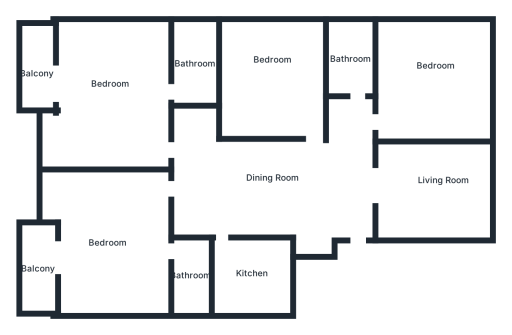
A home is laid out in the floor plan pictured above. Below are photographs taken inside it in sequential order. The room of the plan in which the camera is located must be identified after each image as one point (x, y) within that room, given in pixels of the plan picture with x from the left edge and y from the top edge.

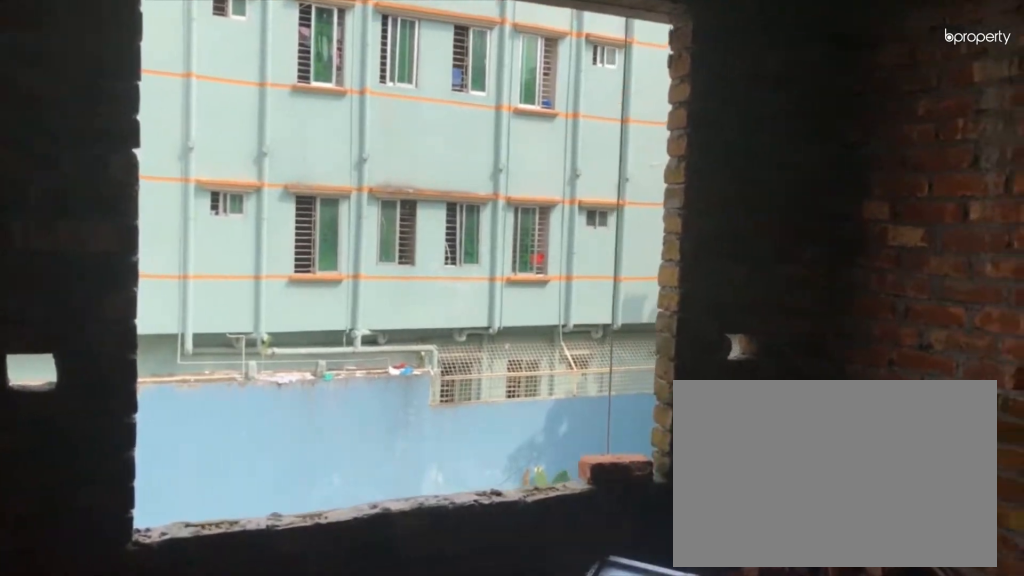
(113, 83)
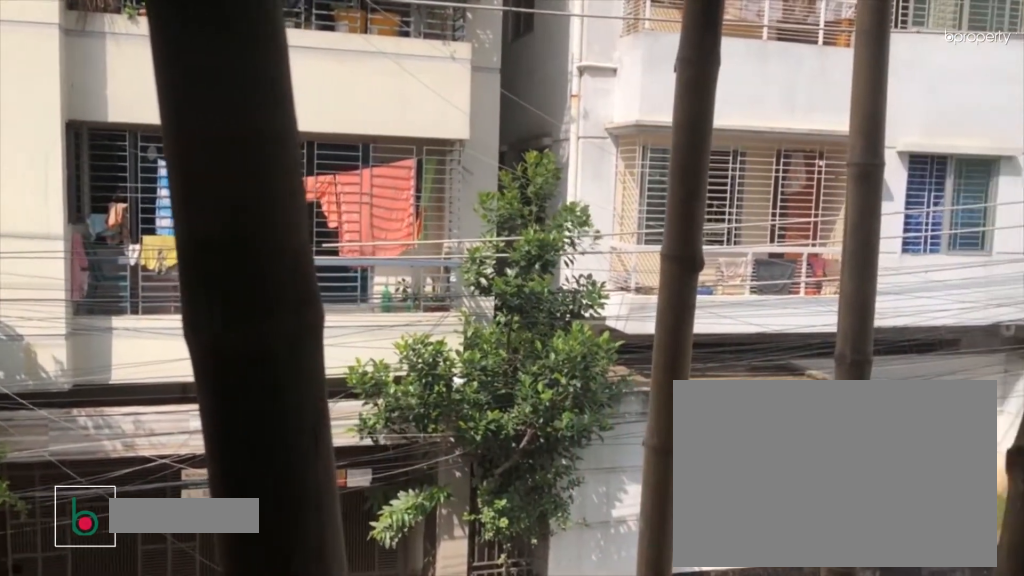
(40, 67)
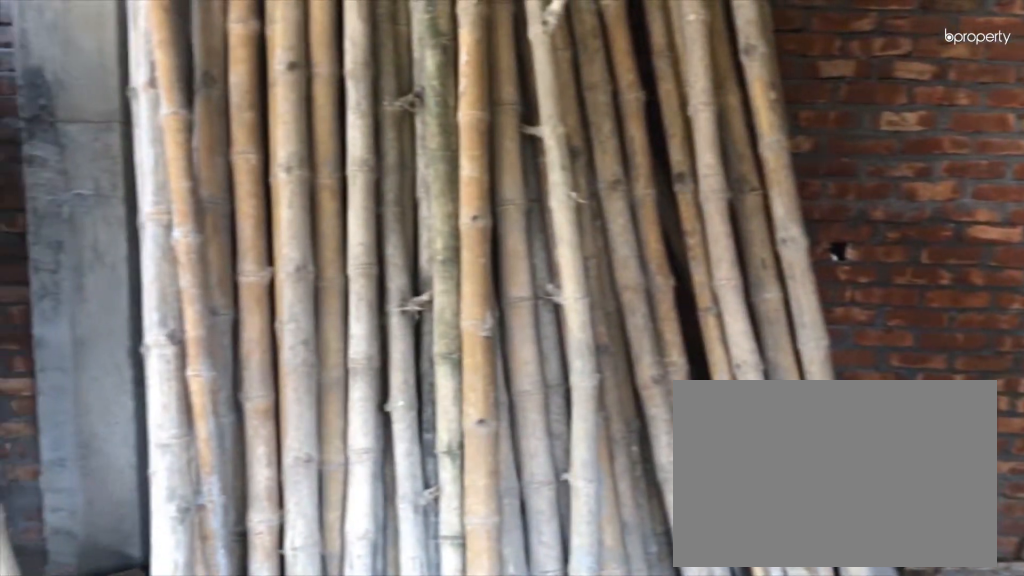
(104, 238)
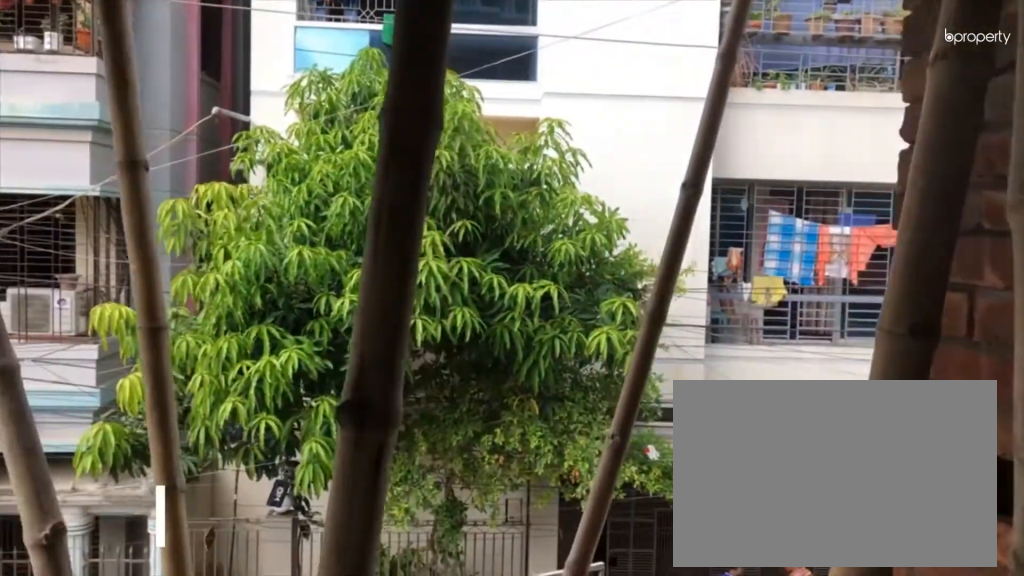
(37, 264)
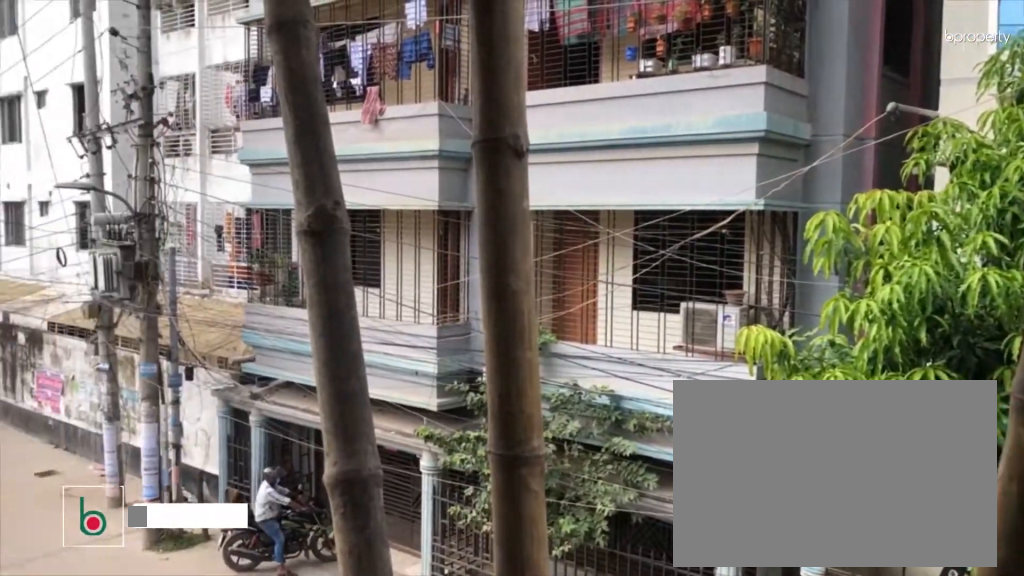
(37, 264)
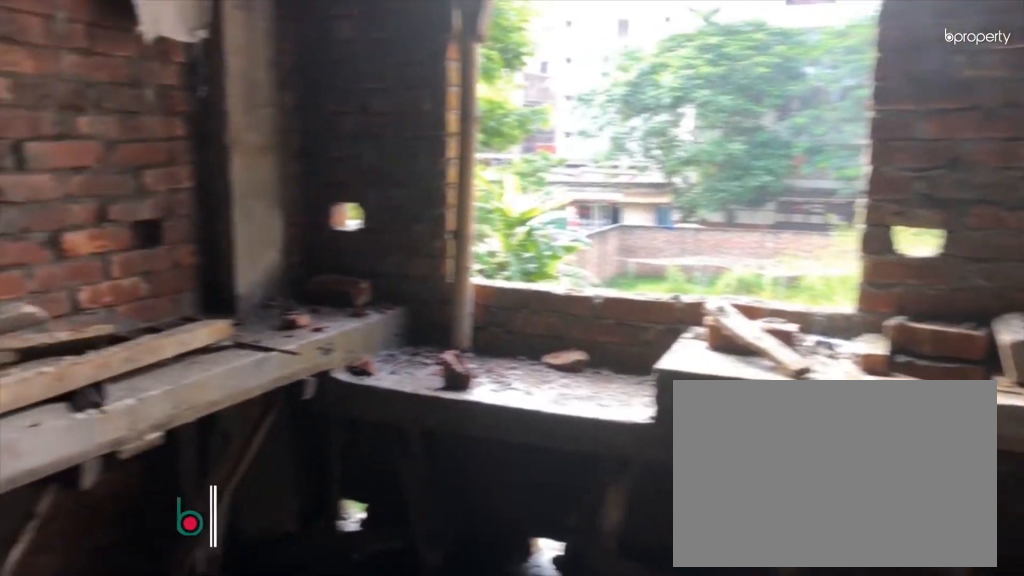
(256, 265)
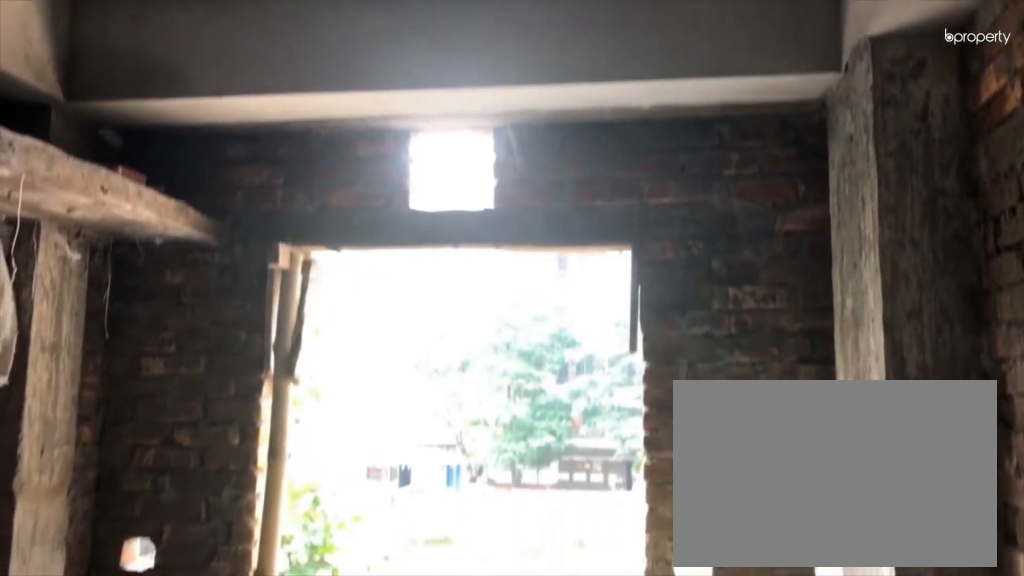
(256, 265)
